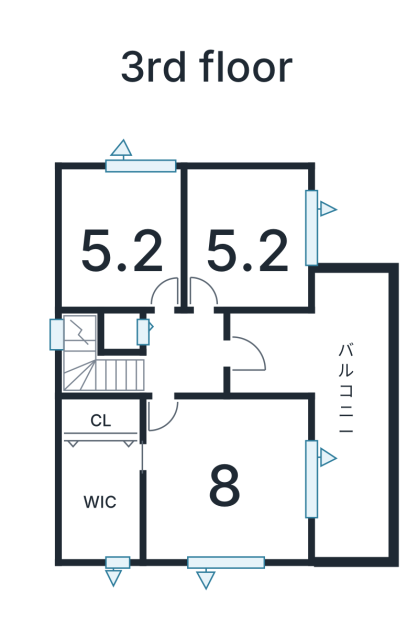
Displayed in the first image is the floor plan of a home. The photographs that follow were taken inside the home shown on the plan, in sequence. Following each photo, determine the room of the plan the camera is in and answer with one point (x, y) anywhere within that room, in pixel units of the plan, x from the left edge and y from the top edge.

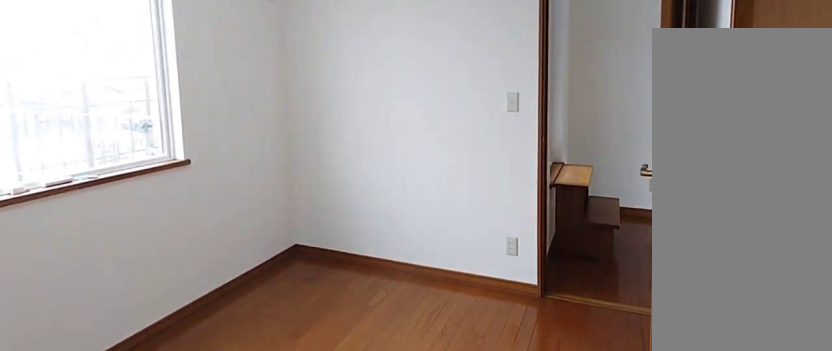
(248, 232)
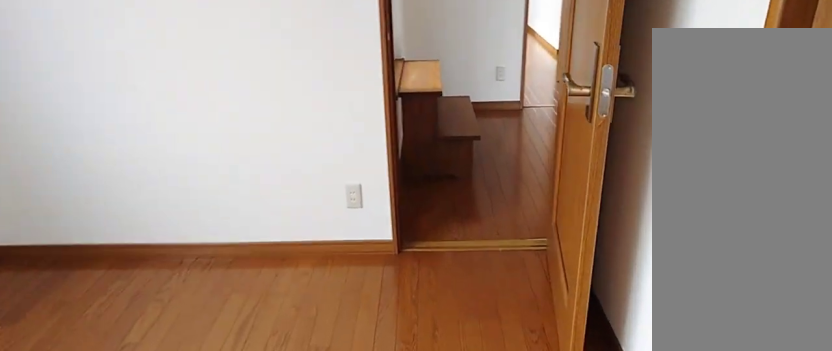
(248, 232)
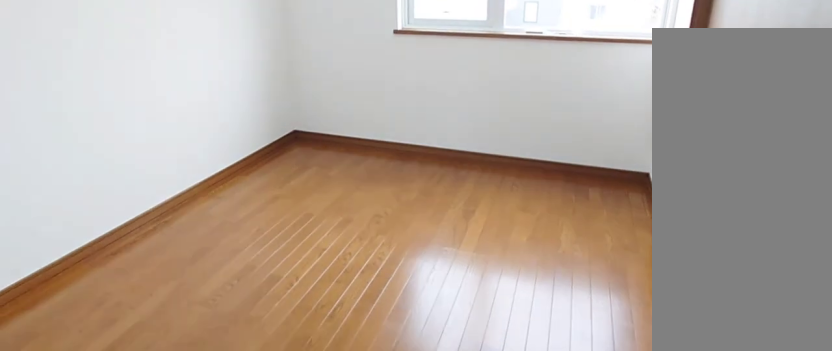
(113, 239)
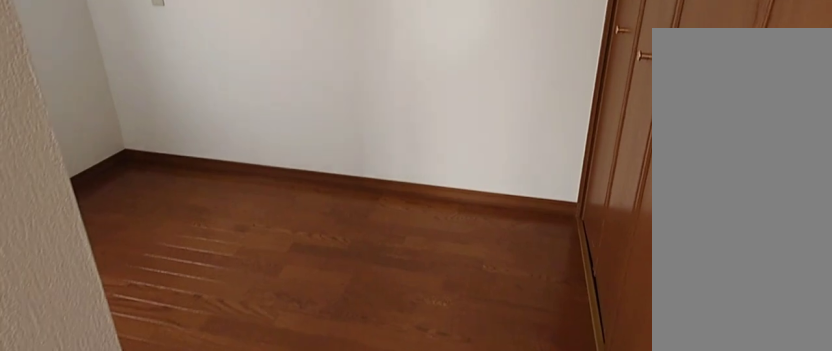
(96, 498)
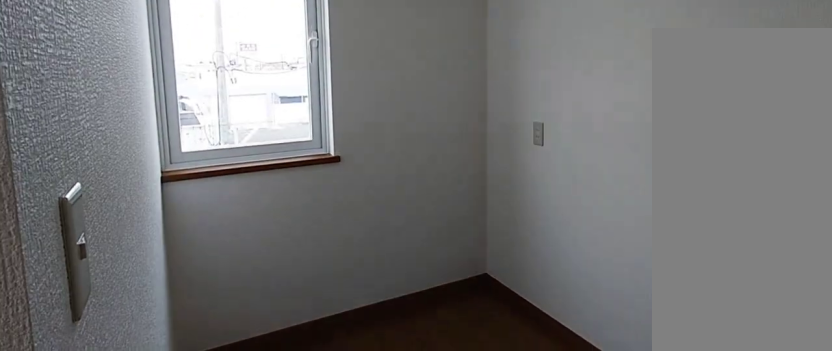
(96, 498)
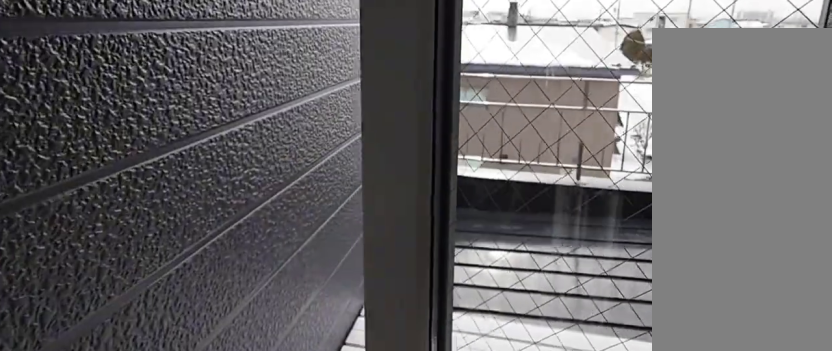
(342, 394)
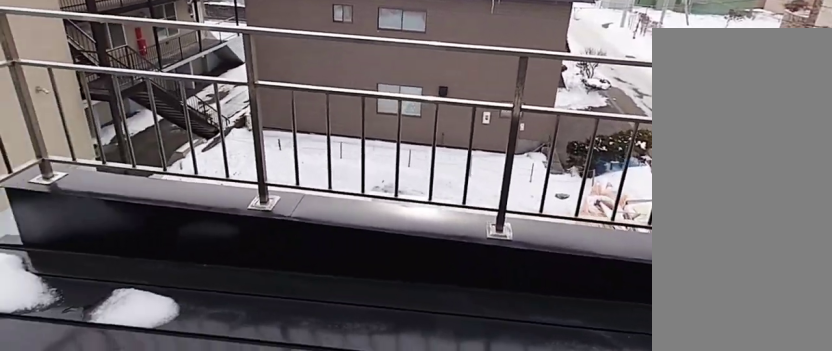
(342, 394)
